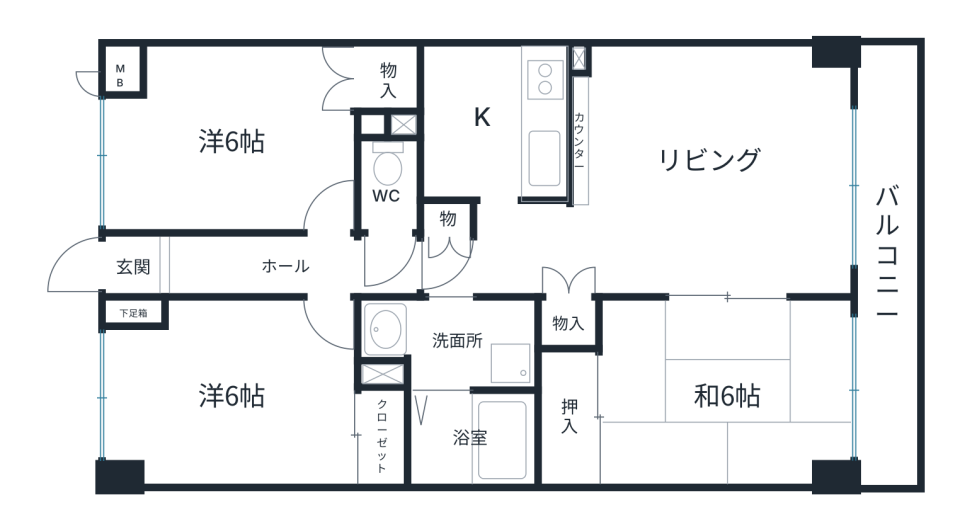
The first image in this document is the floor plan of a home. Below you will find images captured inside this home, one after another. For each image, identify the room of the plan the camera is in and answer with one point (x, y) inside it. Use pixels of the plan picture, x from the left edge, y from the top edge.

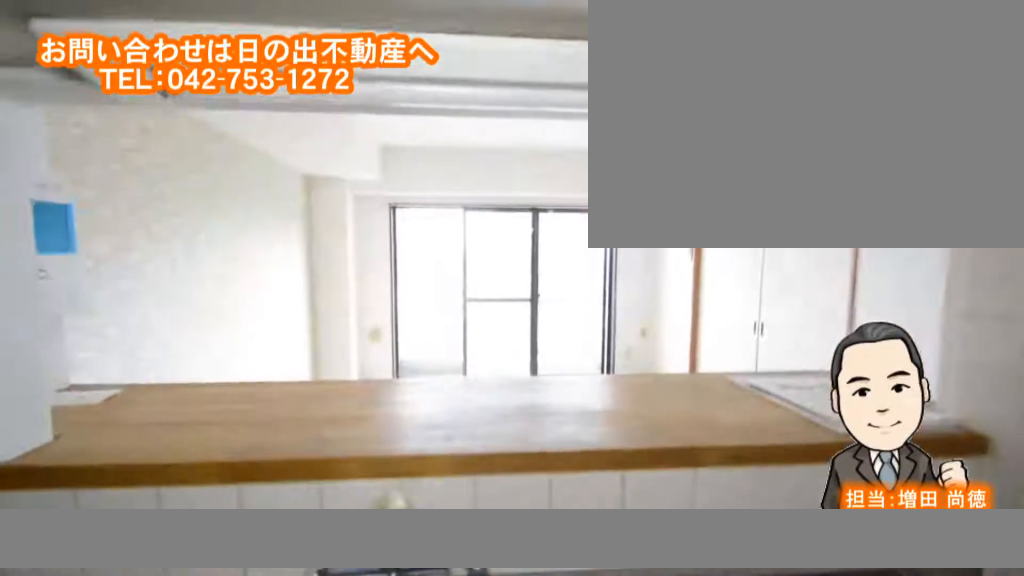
(477, 124)
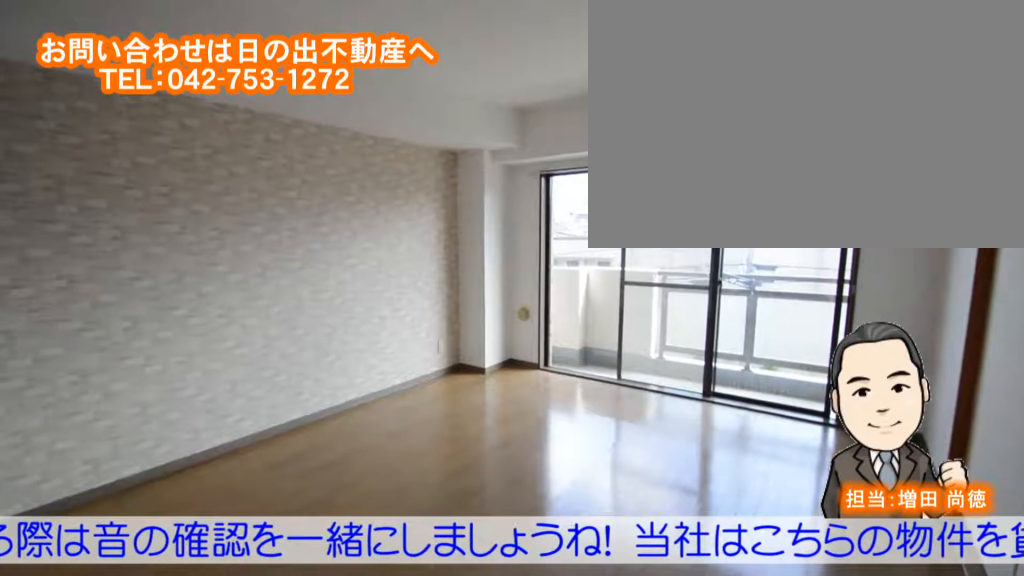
(702, 204)
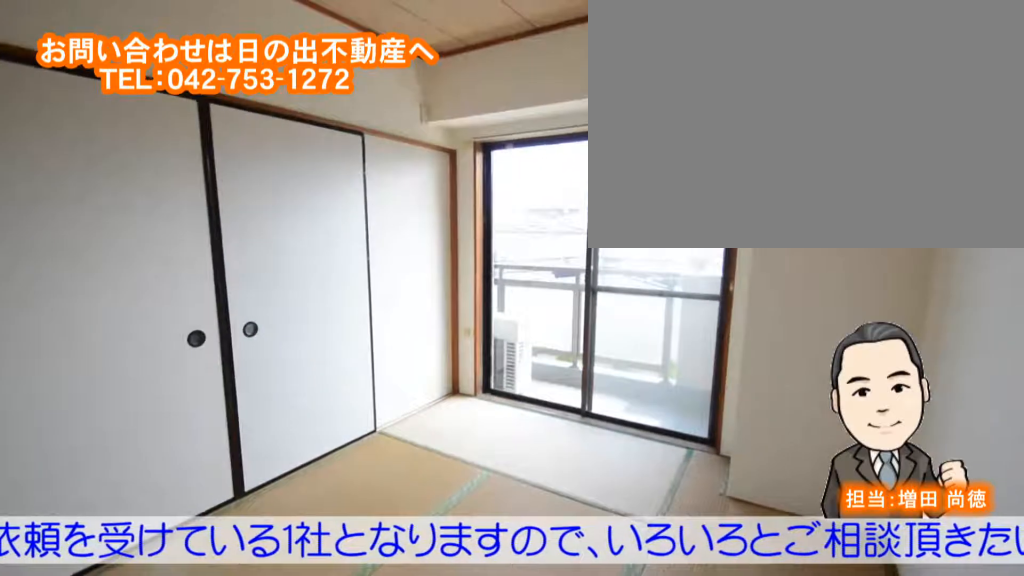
(662, 382)
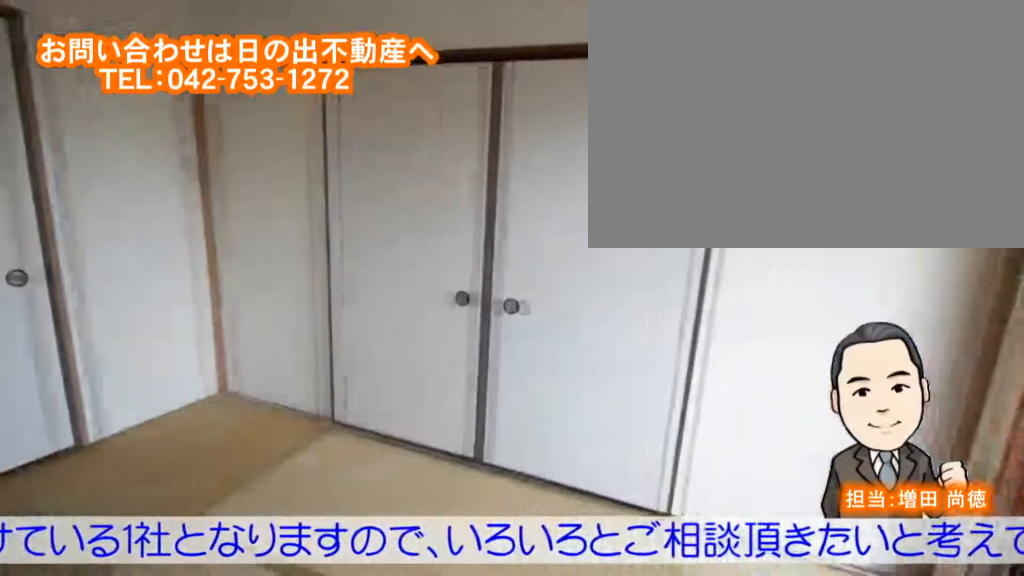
(665, 382)
